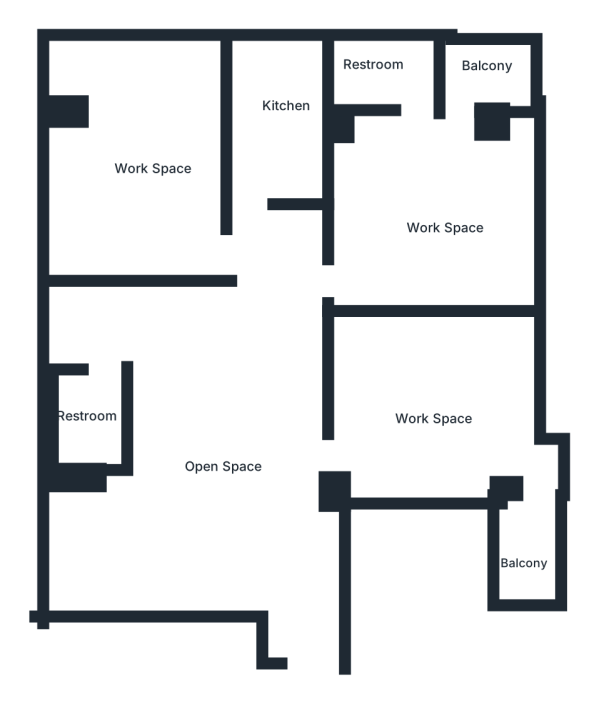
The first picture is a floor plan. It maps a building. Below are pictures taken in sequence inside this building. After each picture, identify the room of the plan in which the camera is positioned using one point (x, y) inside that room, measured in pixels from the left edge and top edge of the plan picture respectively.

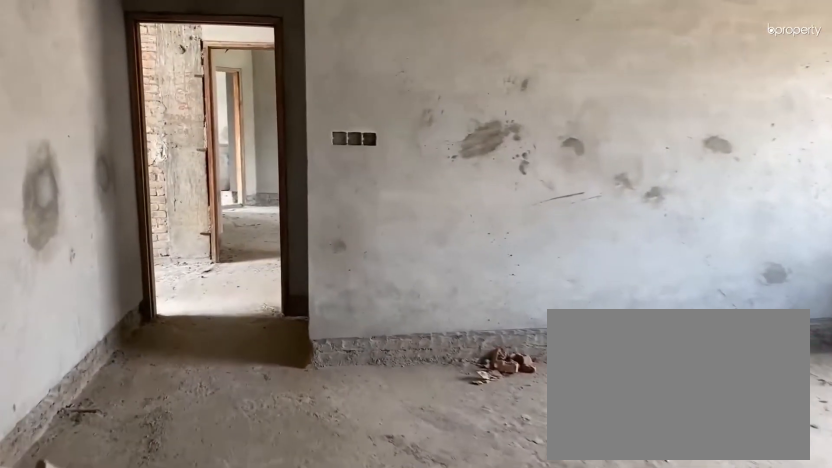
(257, 441)
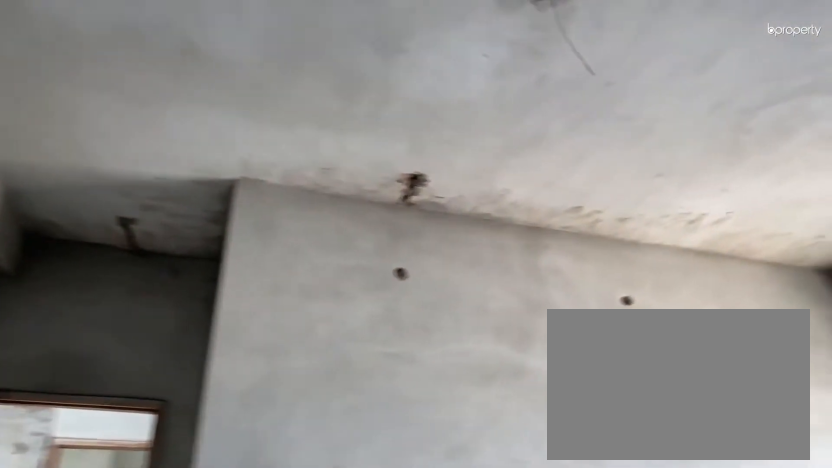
(257, 441)
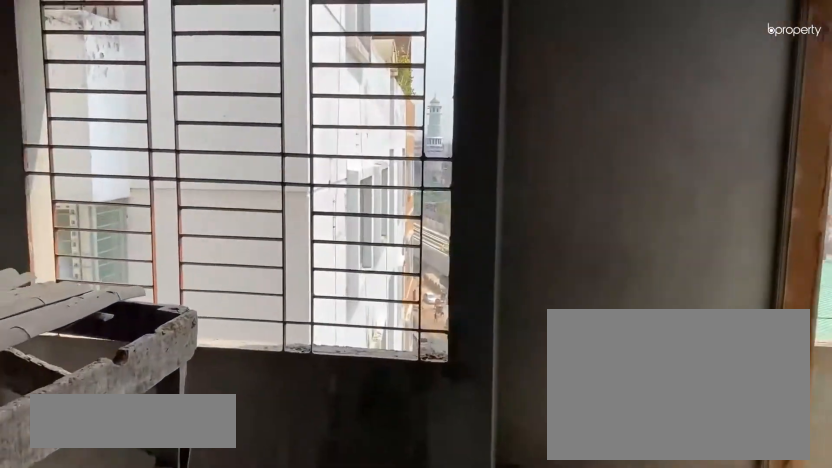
(444, 438)
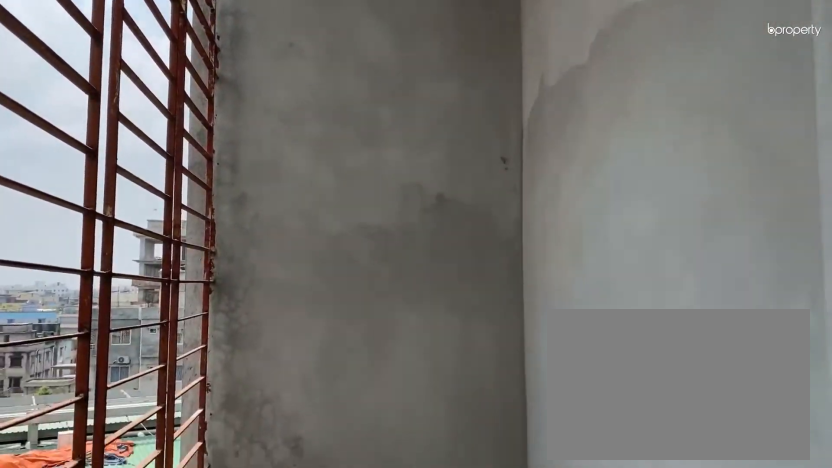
(530, 546)
